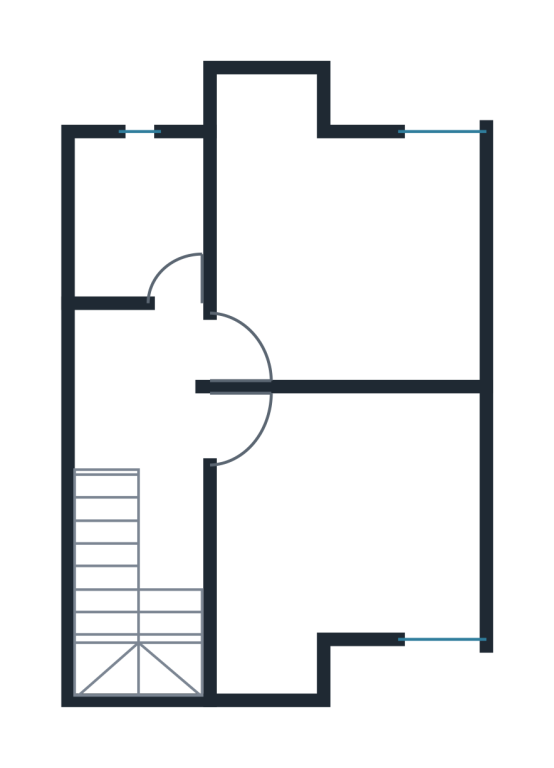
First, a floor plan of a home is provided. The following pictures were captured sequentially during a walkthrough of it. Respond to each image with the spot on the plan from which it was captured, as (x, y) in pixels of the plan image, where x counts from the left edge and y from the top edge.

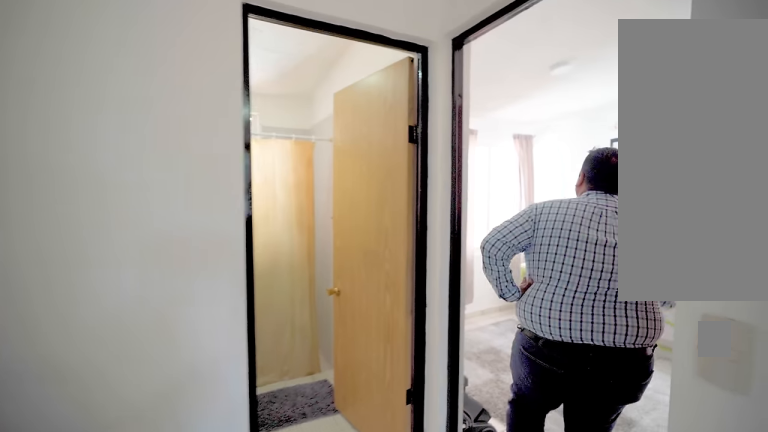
(188, 421)
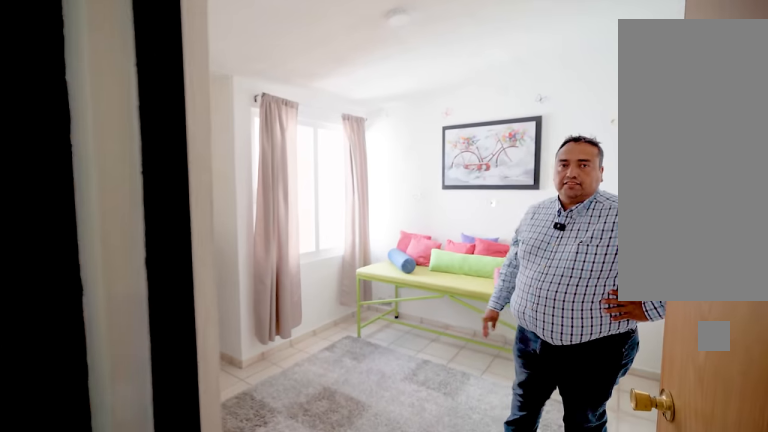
(146, 416)
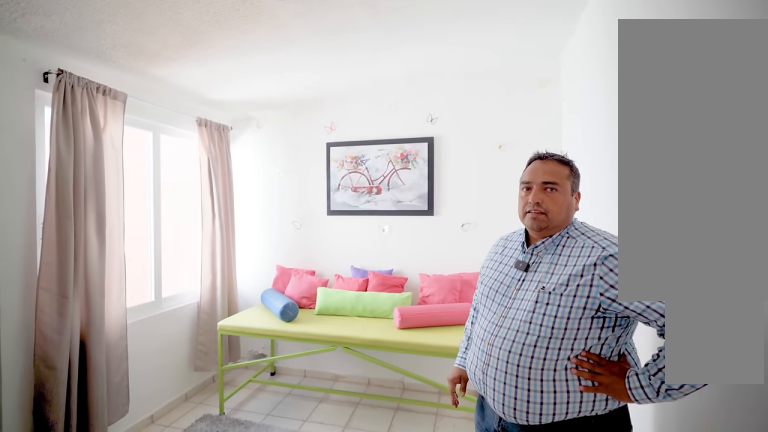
(239, 349)
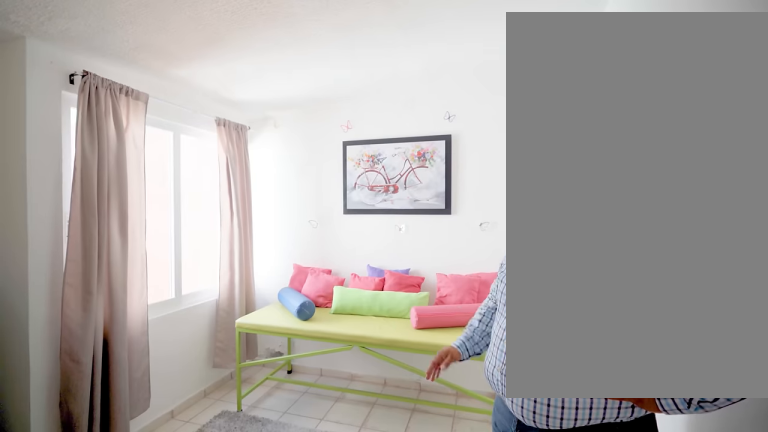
(238, 348)
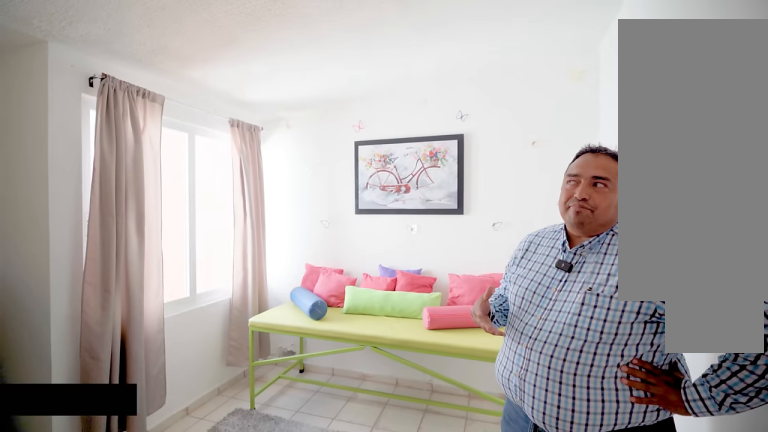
(238, 348)
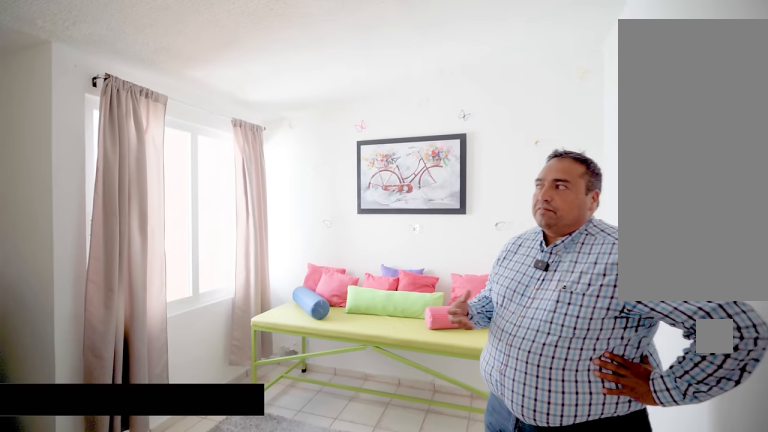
(238, 348)
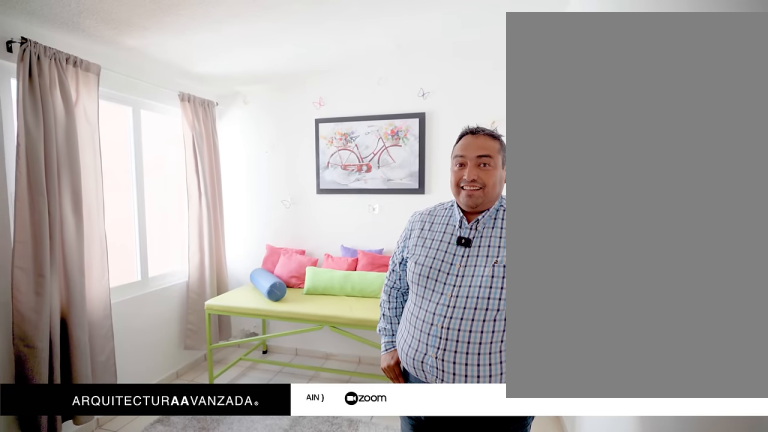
(239, 349)
